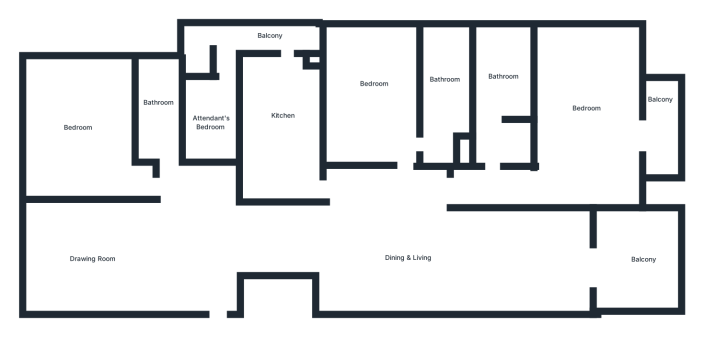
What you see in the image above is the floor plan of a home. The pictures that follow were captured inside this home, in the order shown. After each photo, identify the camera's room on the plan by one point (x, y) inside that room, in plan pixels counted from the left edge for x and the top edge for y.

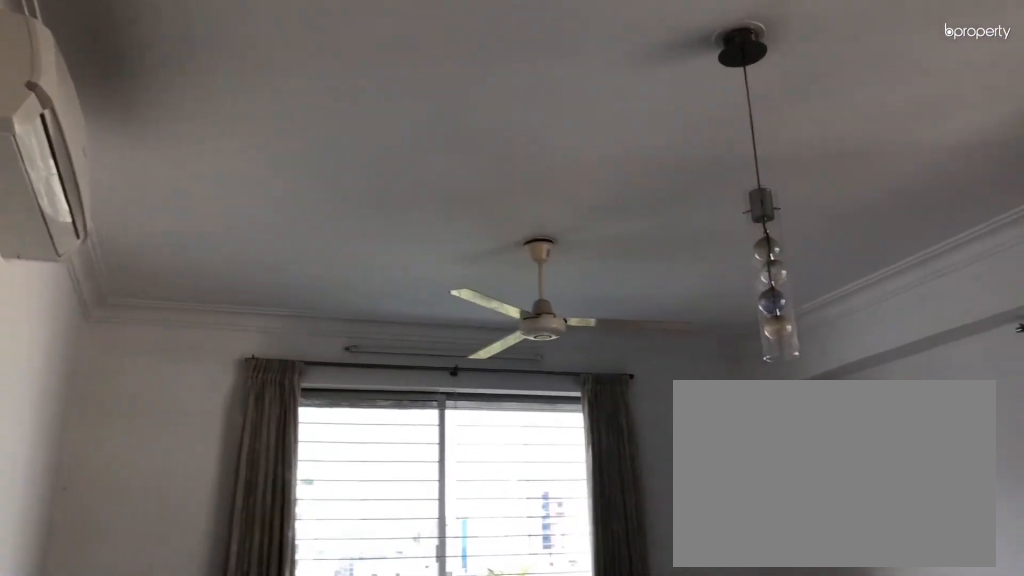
(588, 100)
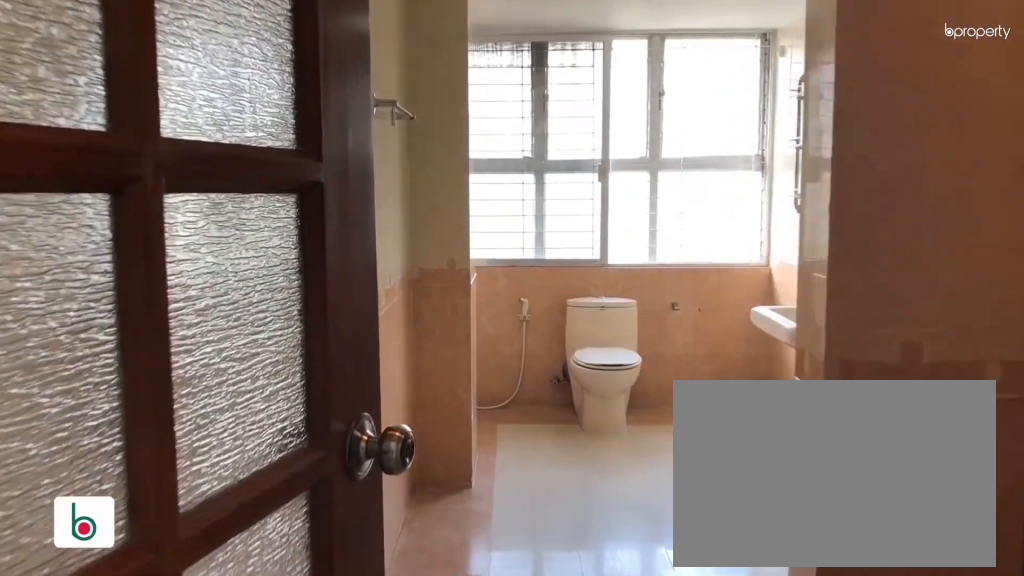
(490, 160)
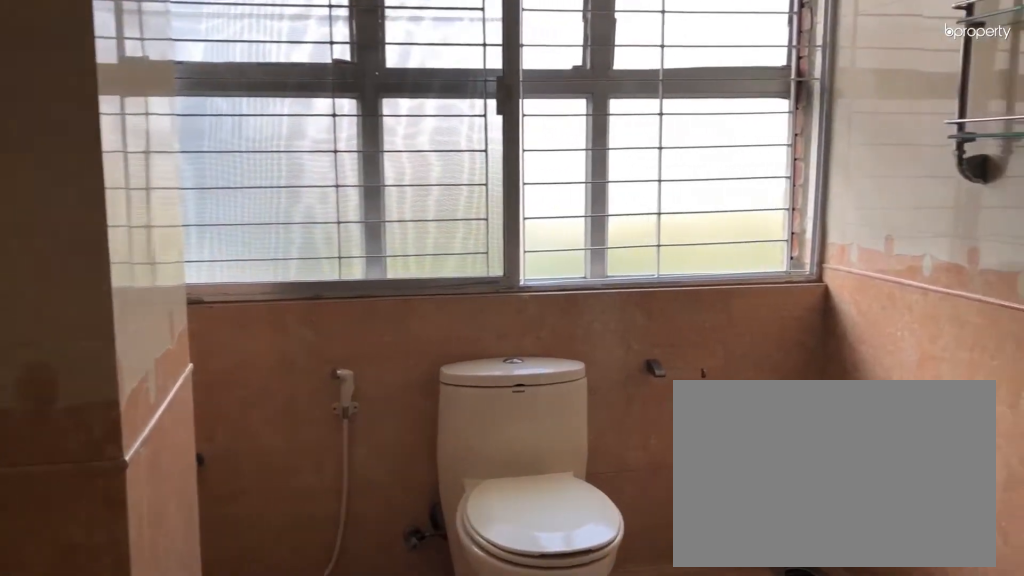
(503, 73)
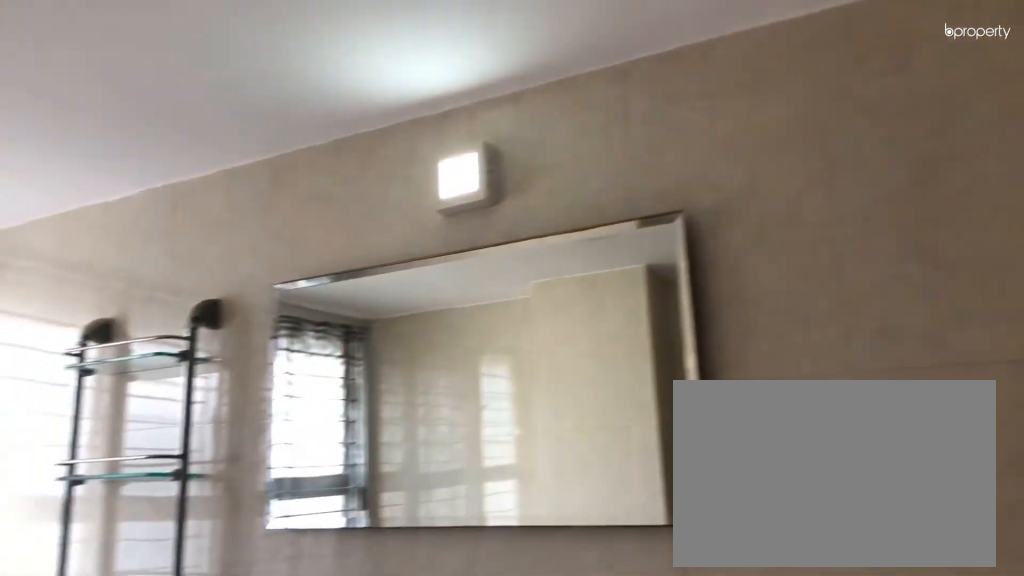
(503, 73)
